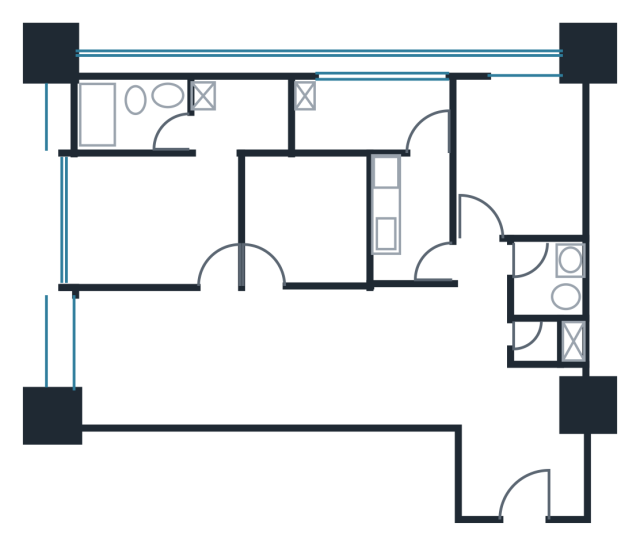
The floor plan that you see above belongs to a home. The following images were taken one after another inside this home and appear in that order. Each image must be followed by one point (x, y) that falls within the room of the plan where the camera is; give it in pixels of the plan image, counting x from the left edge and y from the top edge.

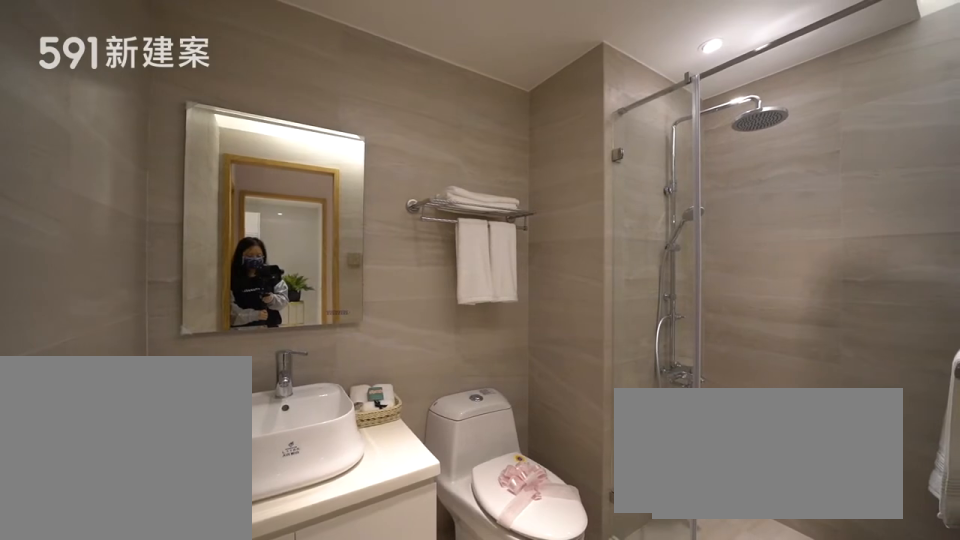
(551, 305)
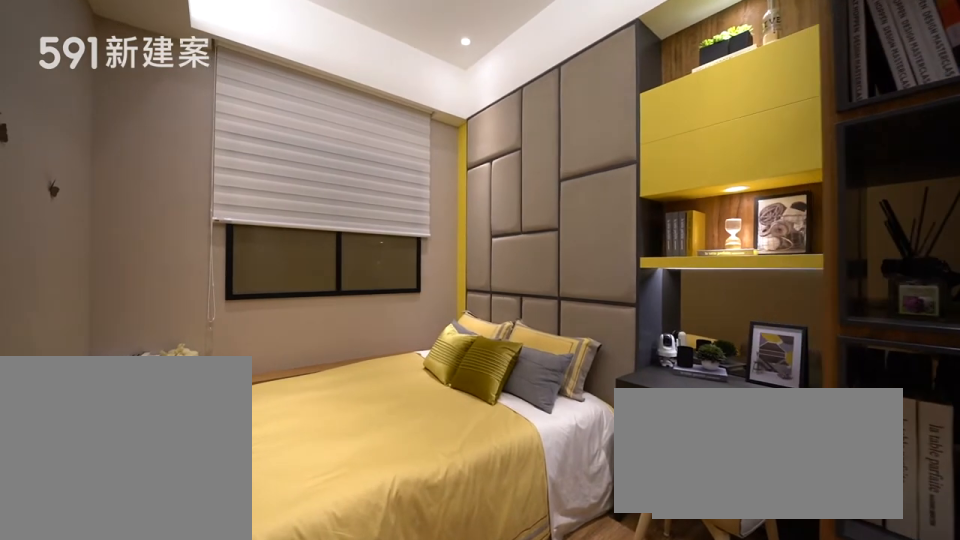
(520, 157)
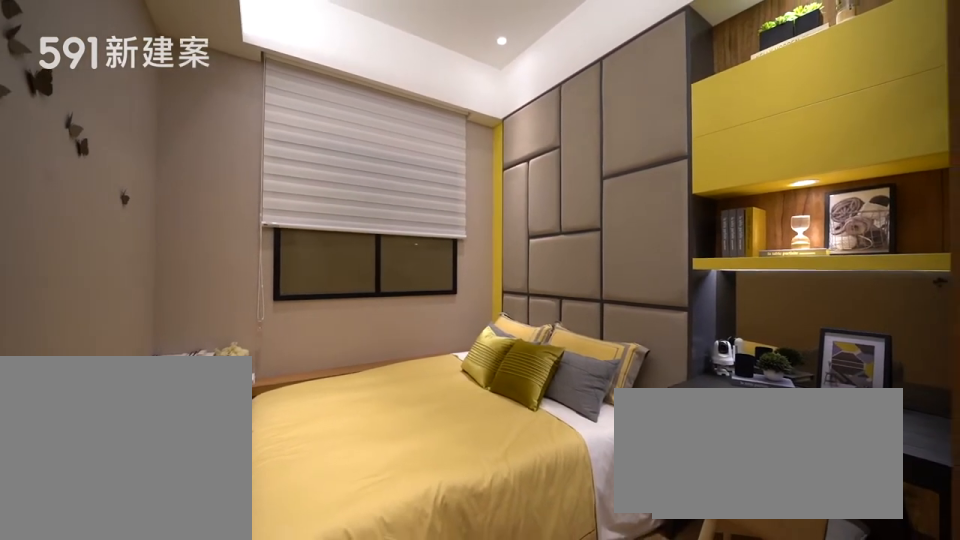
(520, 157)
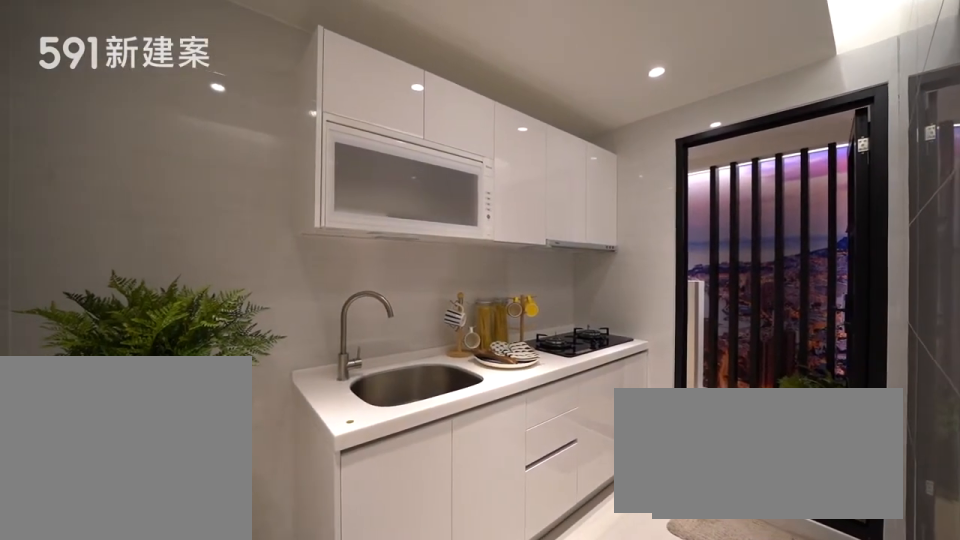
(411, 216)
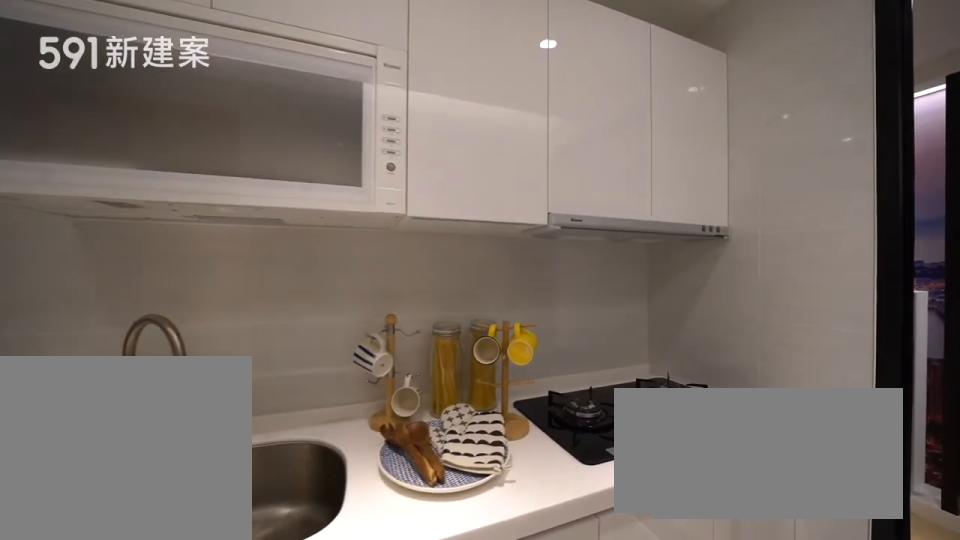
(411, 216)
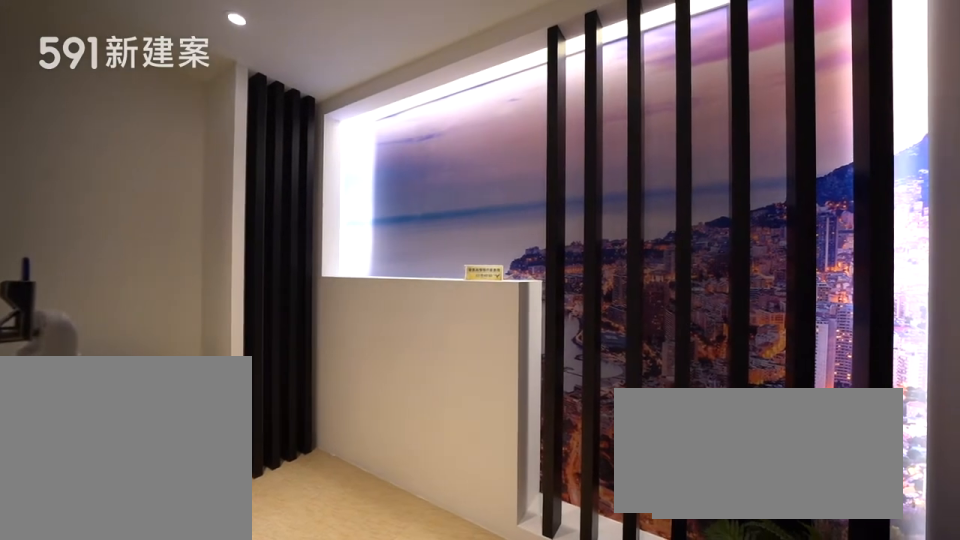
(366, 112)
